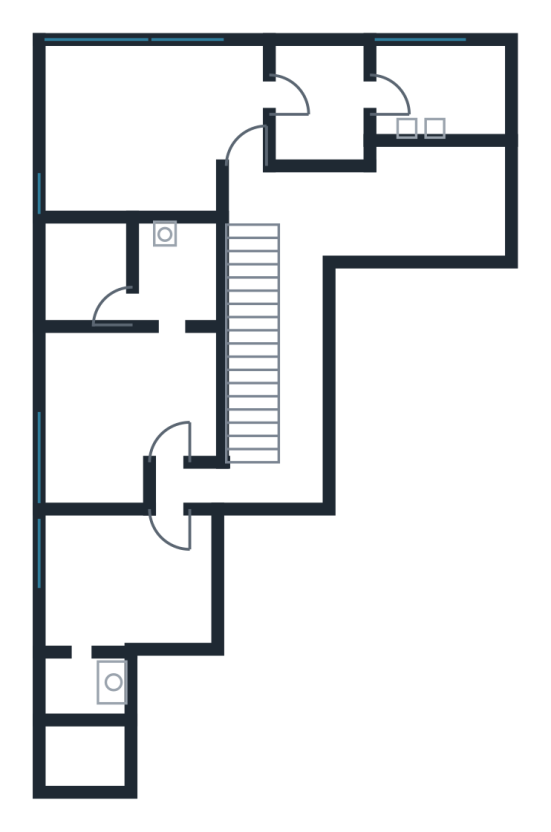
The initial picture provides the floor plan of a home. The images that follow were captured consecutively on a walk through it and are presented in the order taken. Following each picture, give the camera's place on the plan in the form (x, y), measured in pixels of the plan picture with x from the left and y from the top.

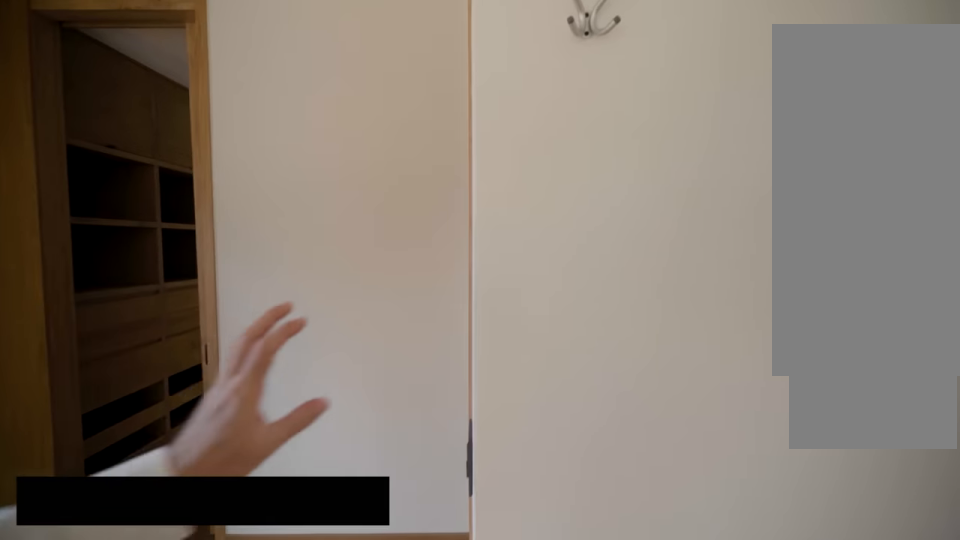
(164, 152)
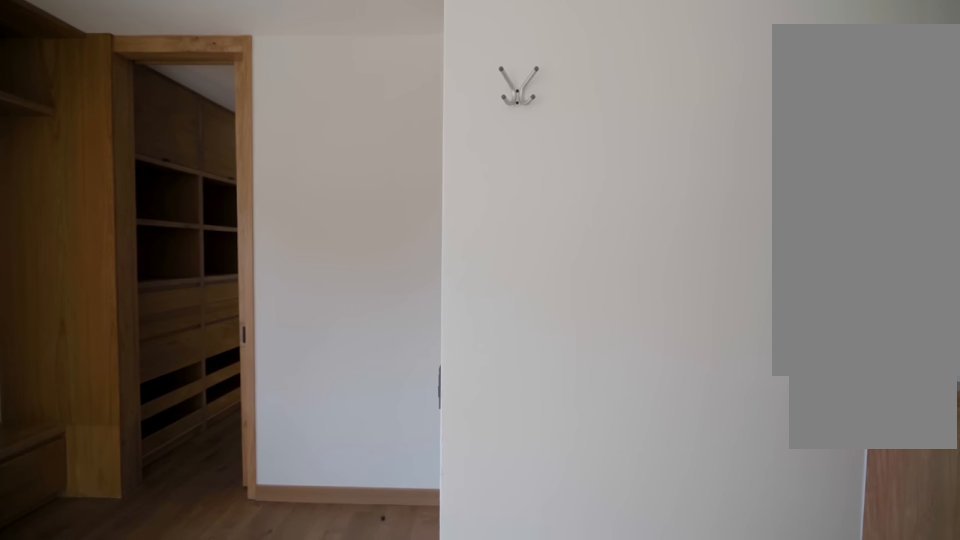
(148, 169)
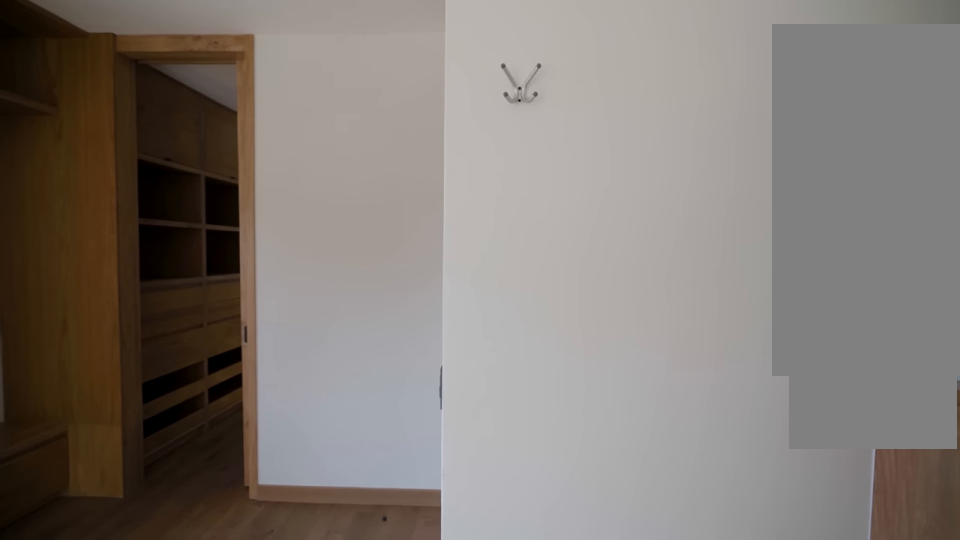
(148, 169)
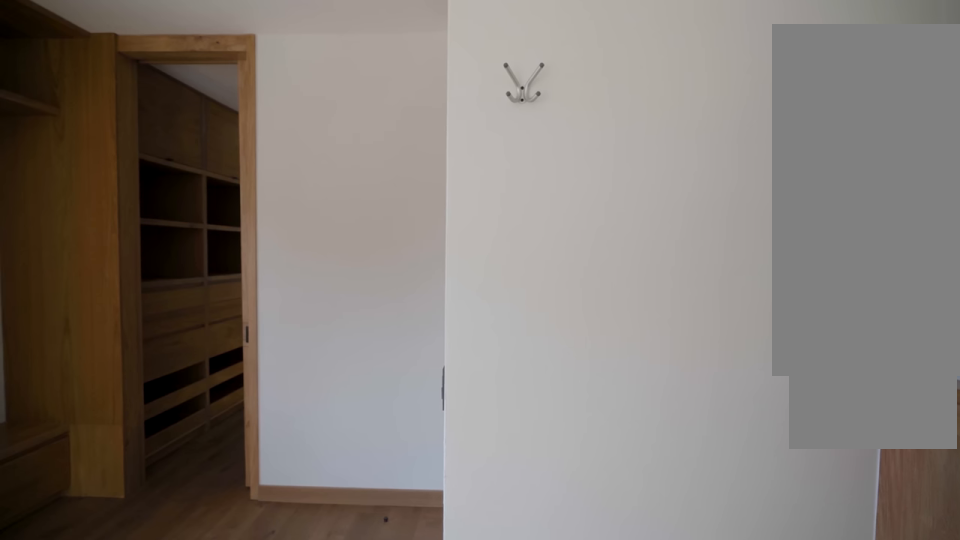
(148, 169)
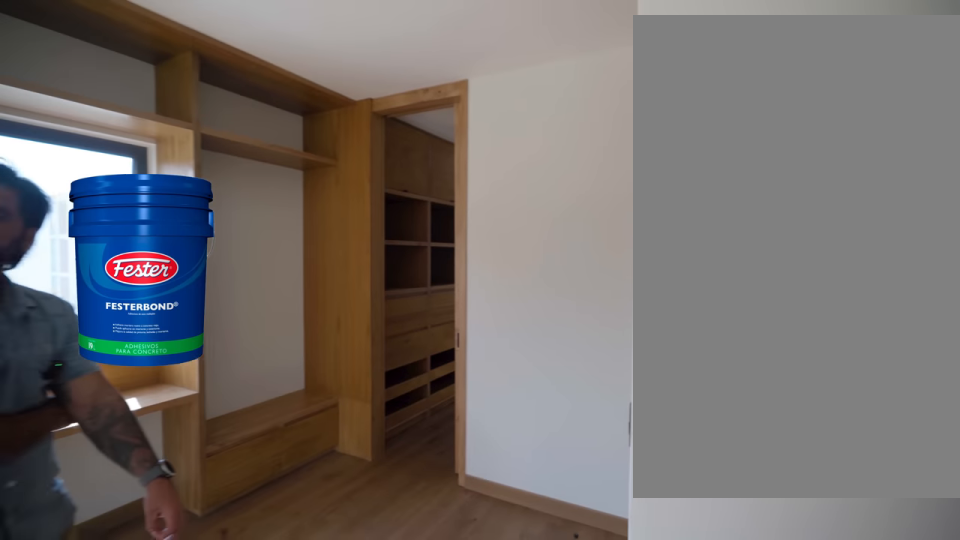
(177, 183)
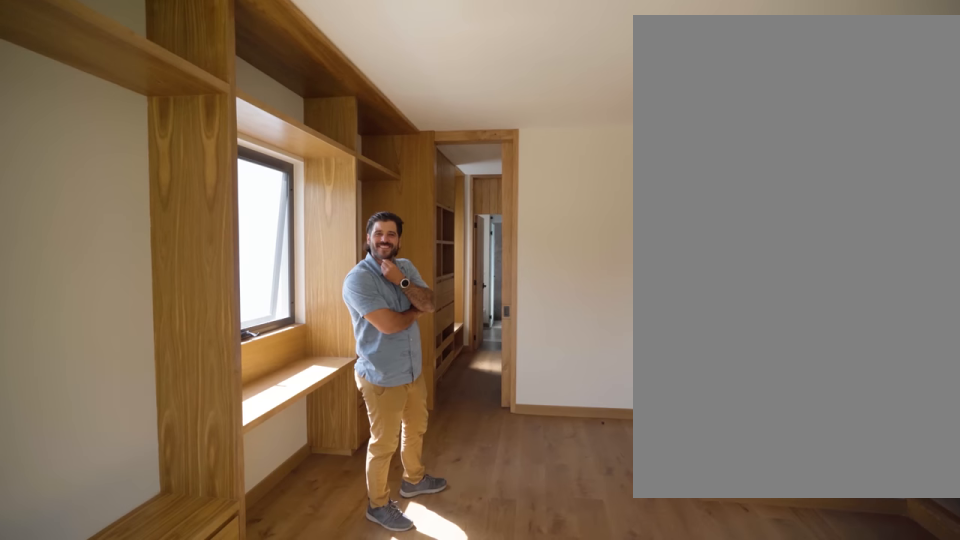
(85, 151)
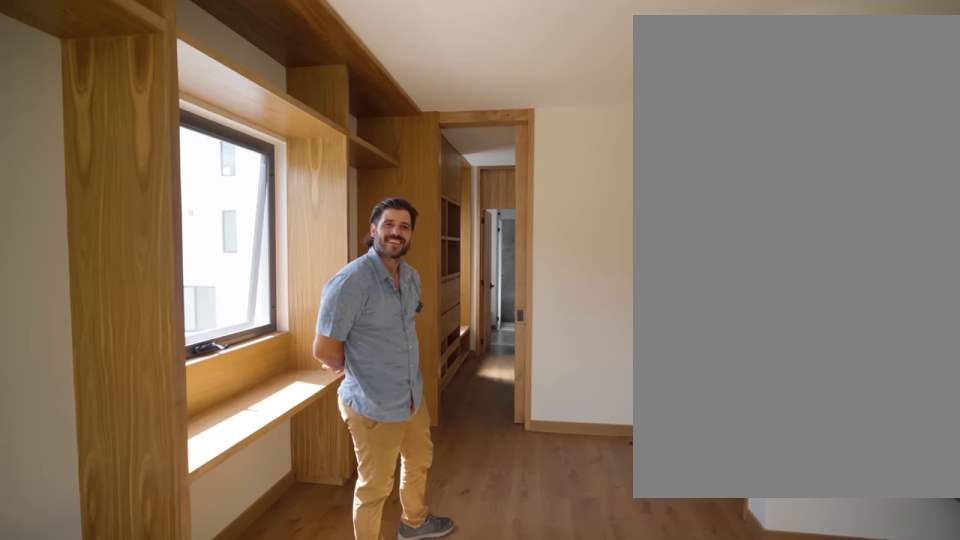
(85, 144)
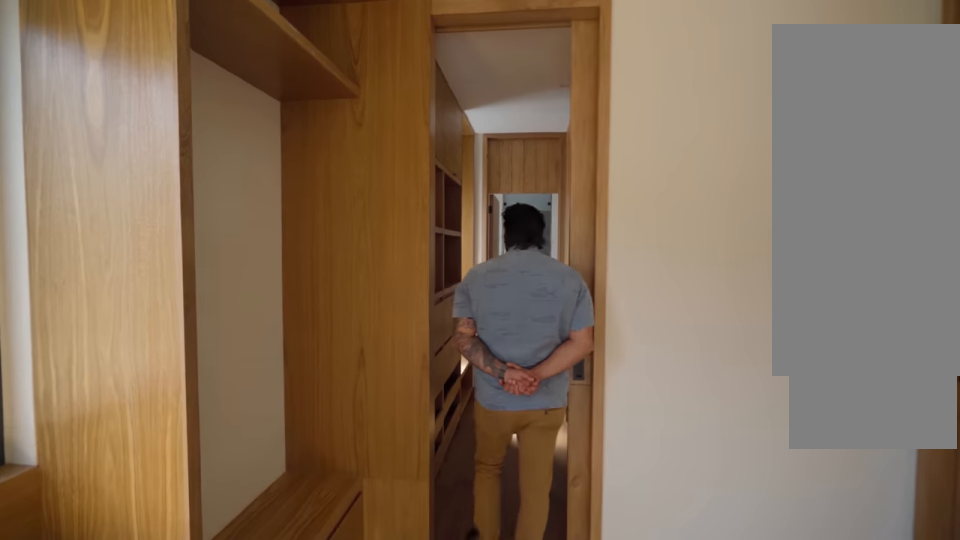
(142, 126)
